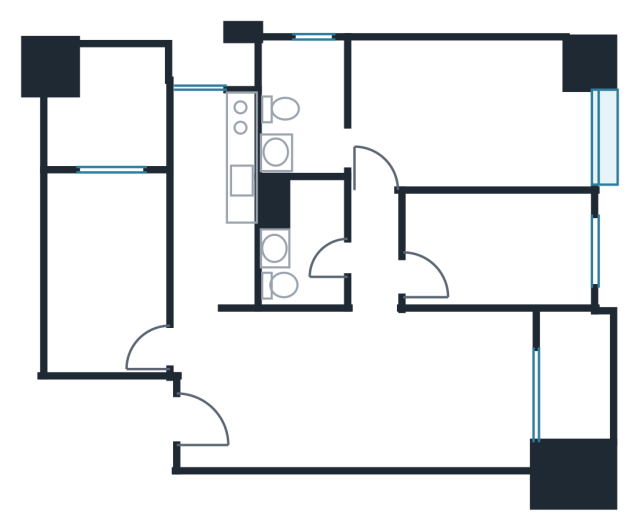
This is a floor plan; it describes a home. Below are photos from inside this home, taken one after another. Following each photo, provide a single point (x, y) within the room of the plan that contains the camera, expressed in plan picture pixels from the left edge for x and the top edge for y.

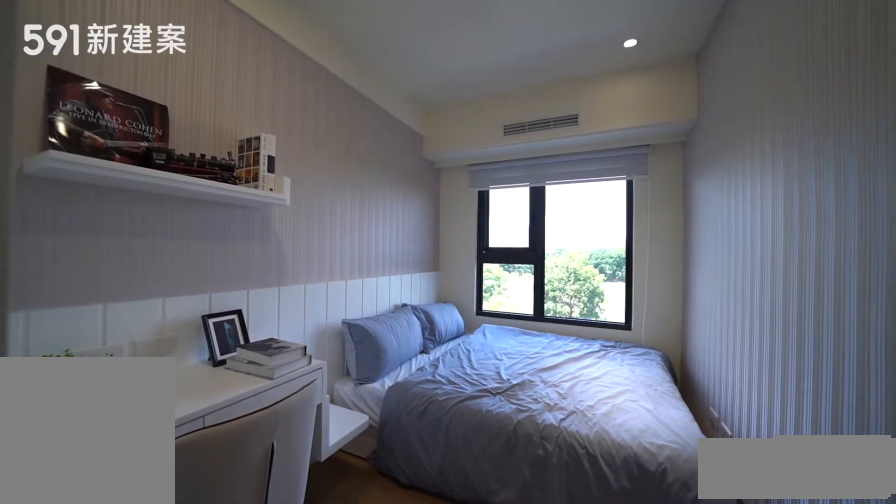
(503, 246)
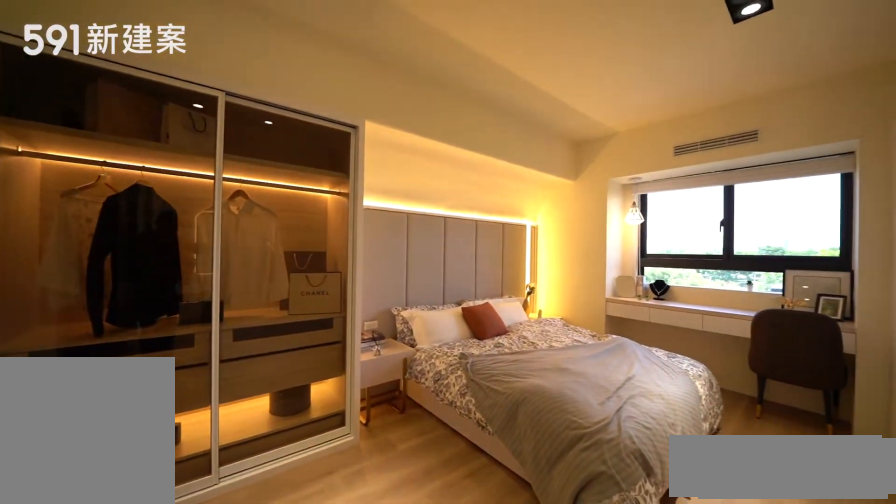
(478, 114)
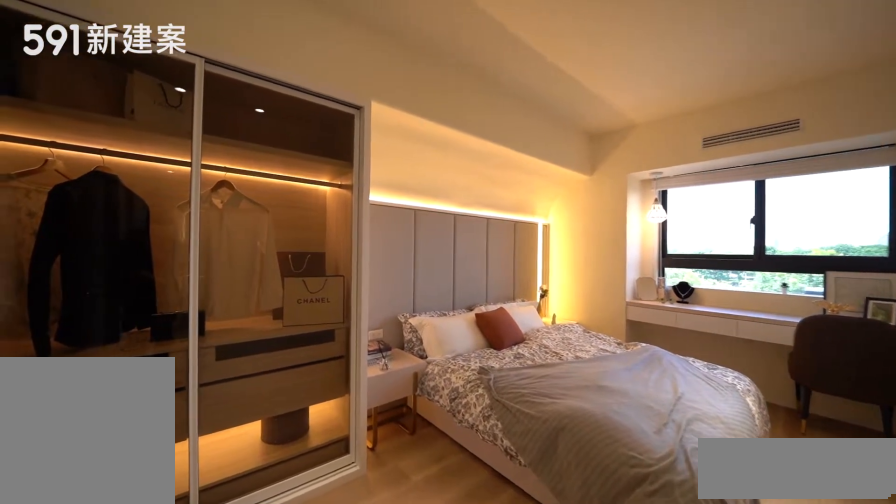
(478, 114)
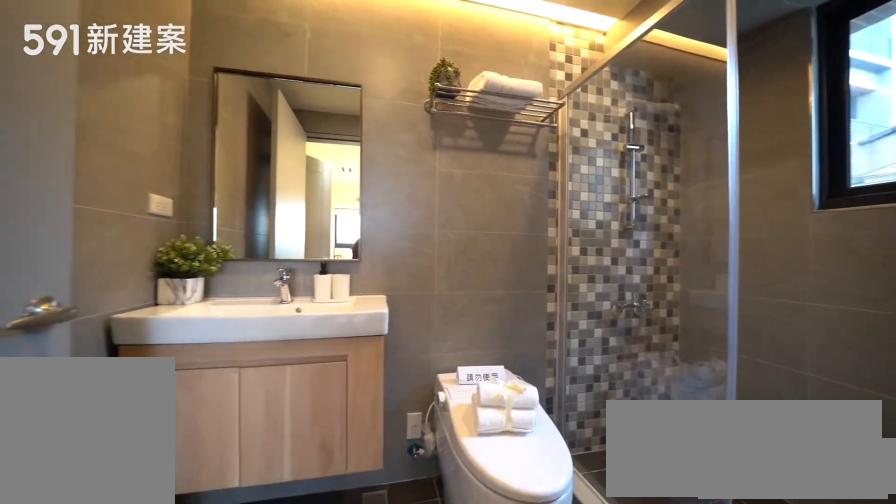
(303, 100)
